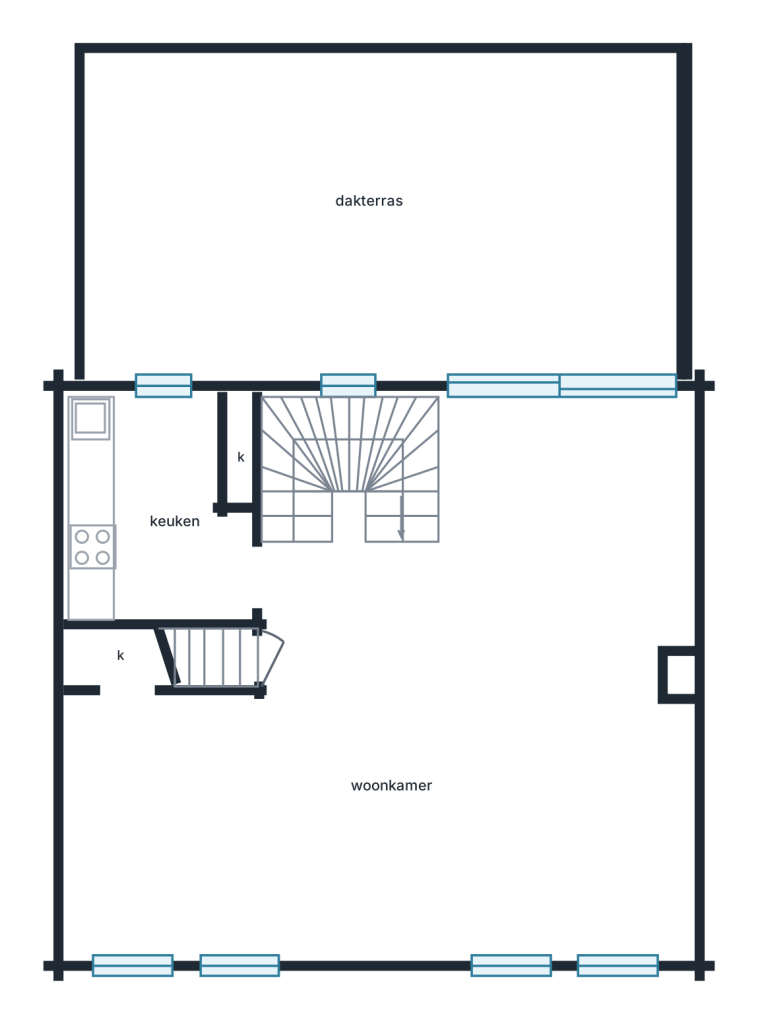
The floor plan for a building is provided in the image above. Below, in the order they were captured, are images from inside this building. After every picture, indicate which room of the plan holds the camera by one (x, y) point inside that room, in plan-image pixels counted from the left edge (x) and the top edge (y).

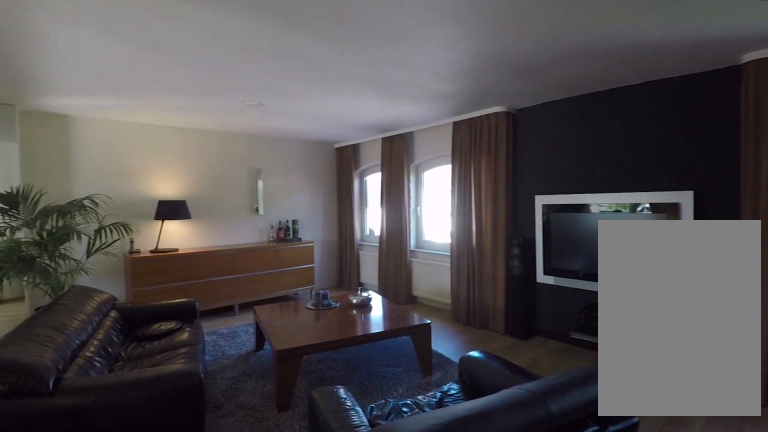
(417, 692)
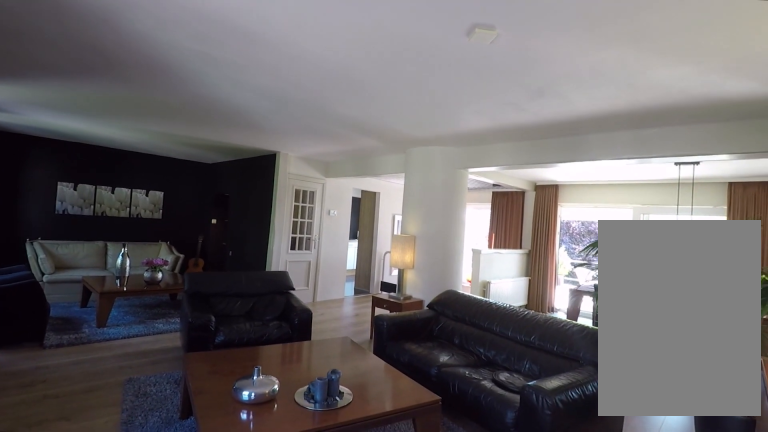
(417, 692)
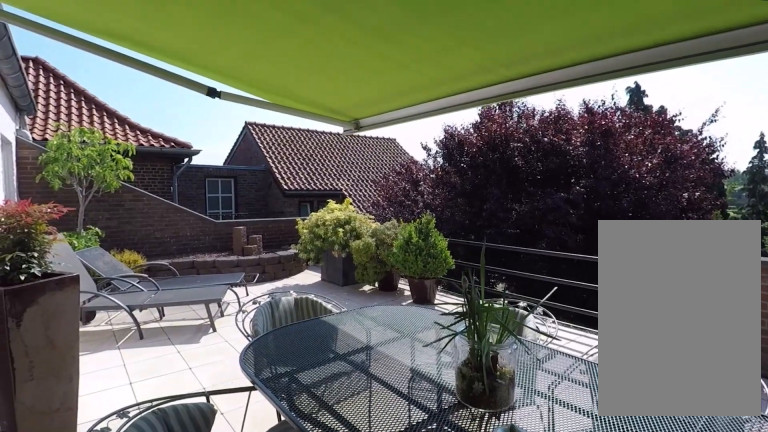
(380, 215)
